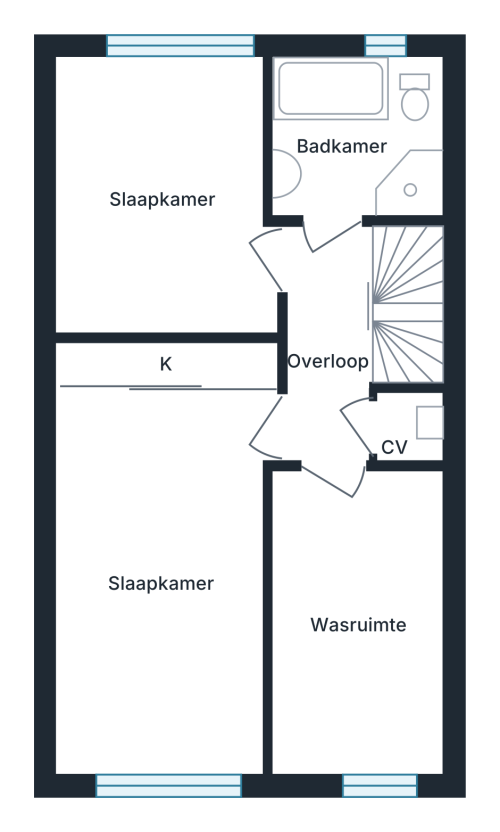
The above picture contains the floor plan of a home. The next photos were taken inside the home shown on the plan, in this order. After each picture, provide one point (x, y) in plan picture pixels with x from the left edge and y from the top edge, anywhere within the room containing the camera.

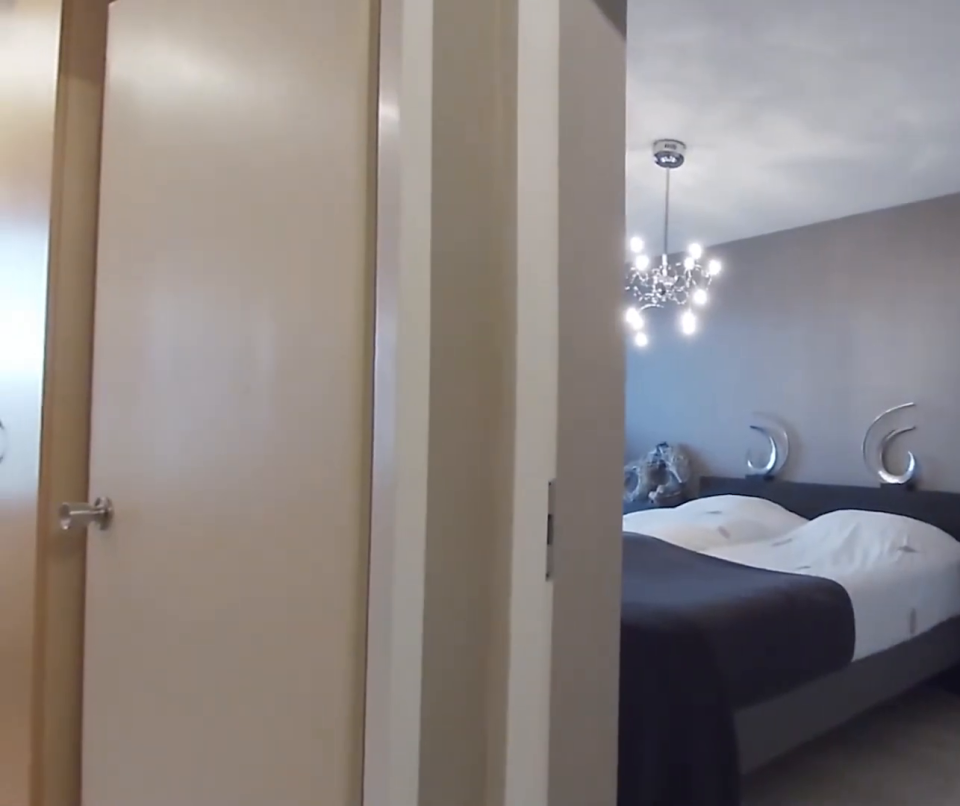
(328, 343)
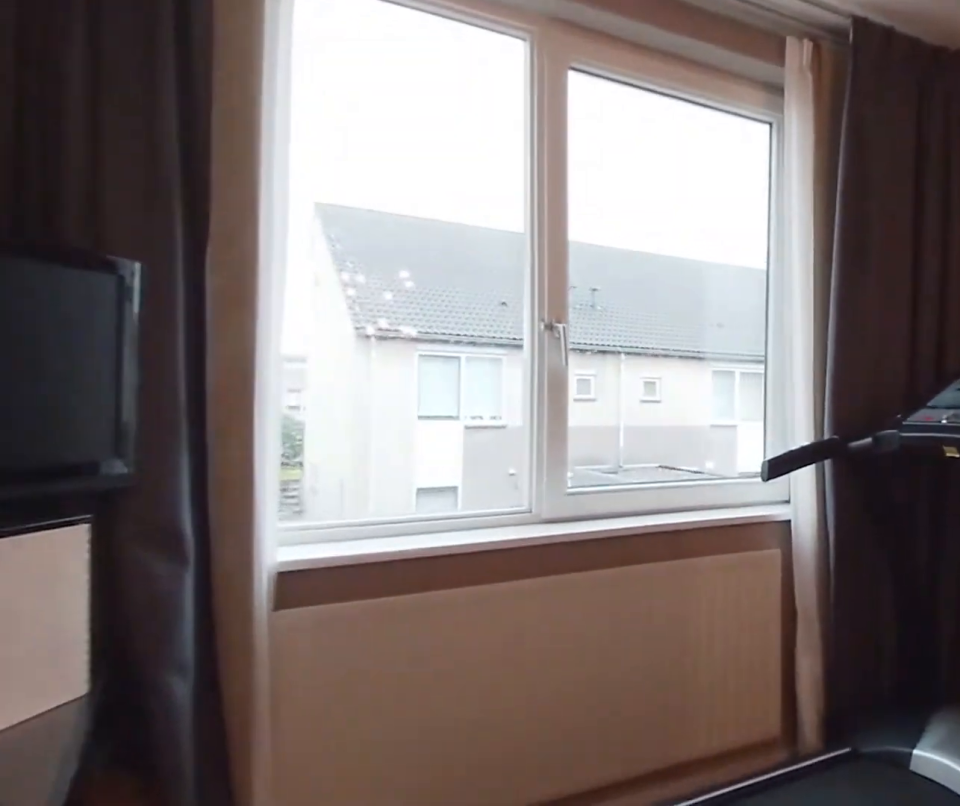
(162, 585)
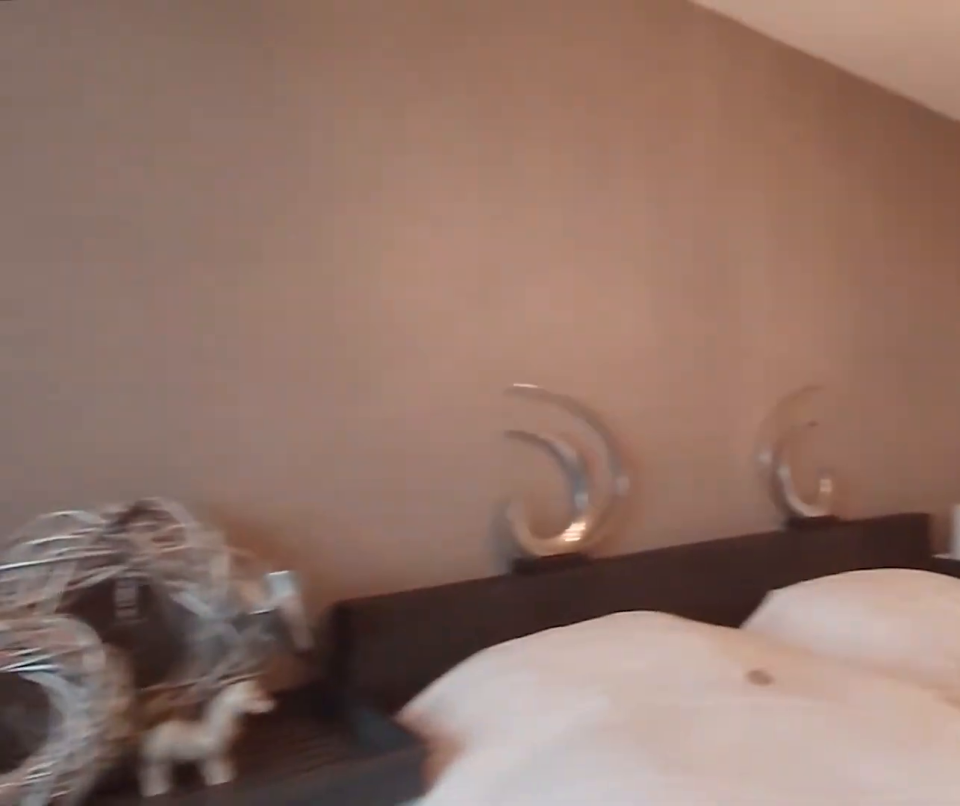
(162, 585)
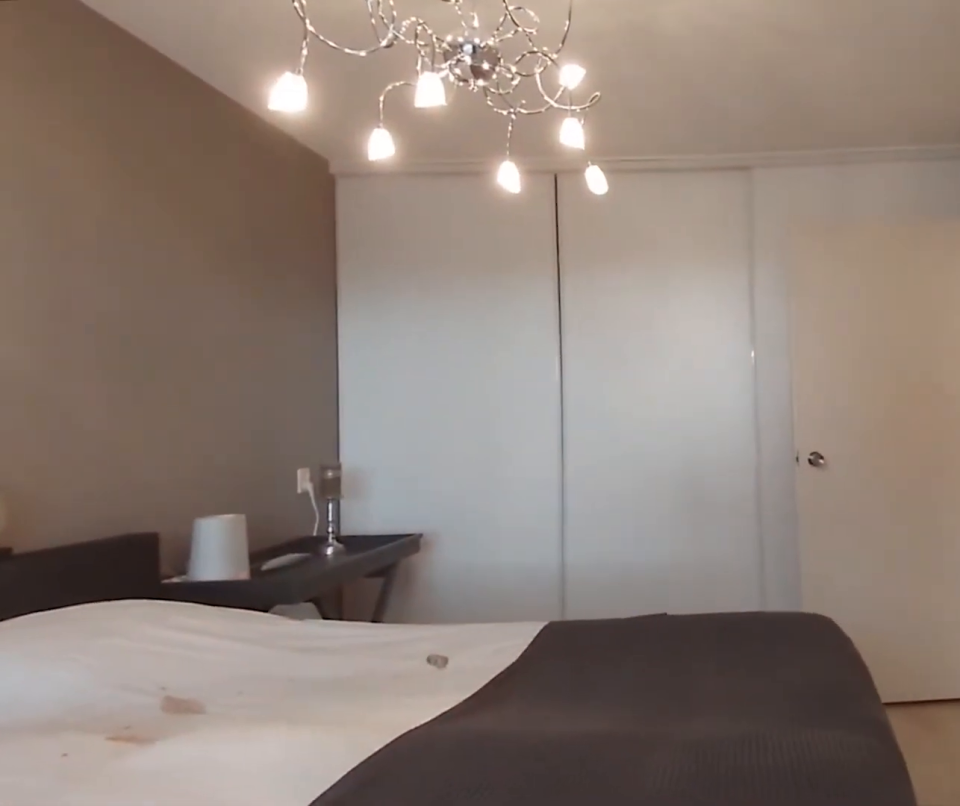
(162, 585)
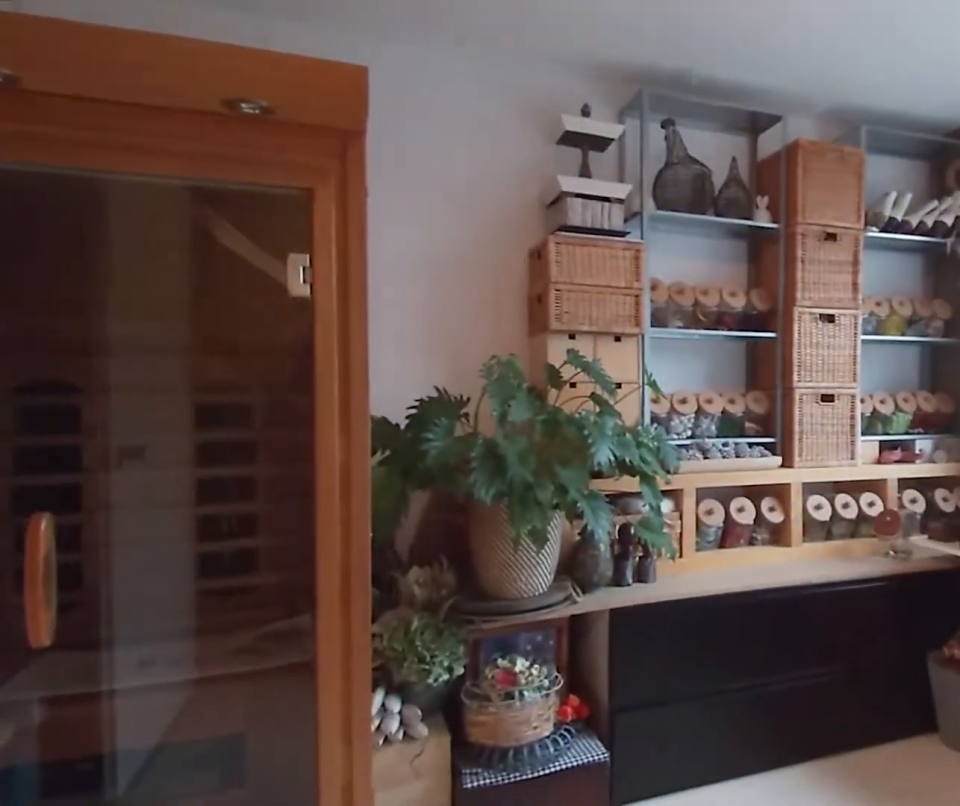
(162, 189)
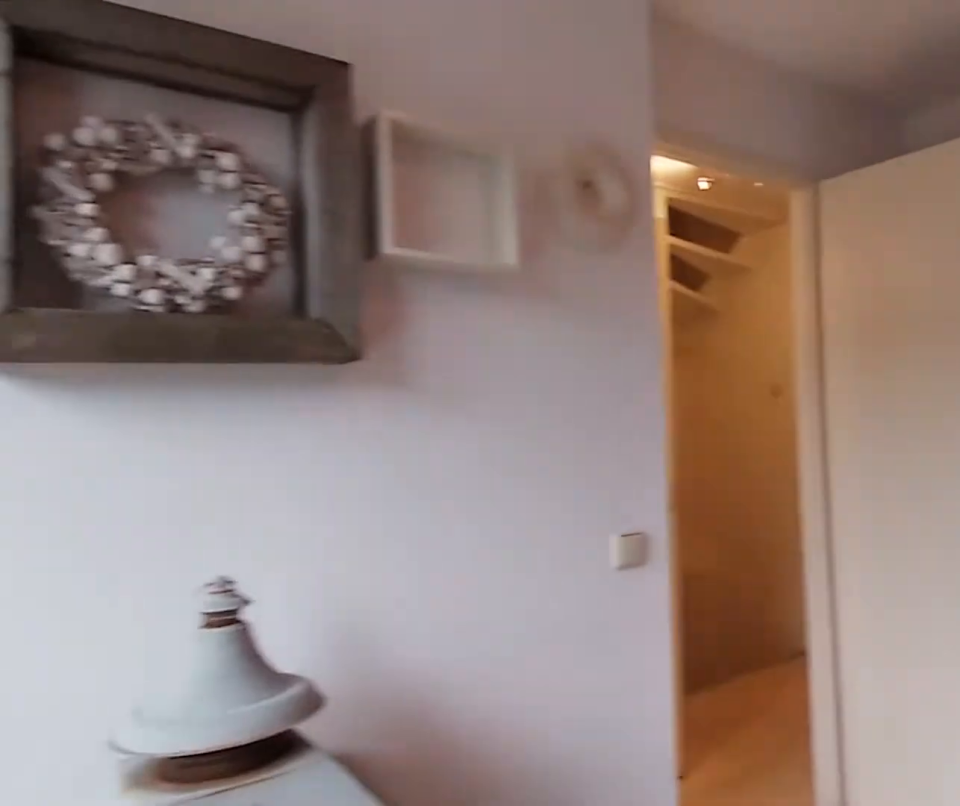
(162, 189)
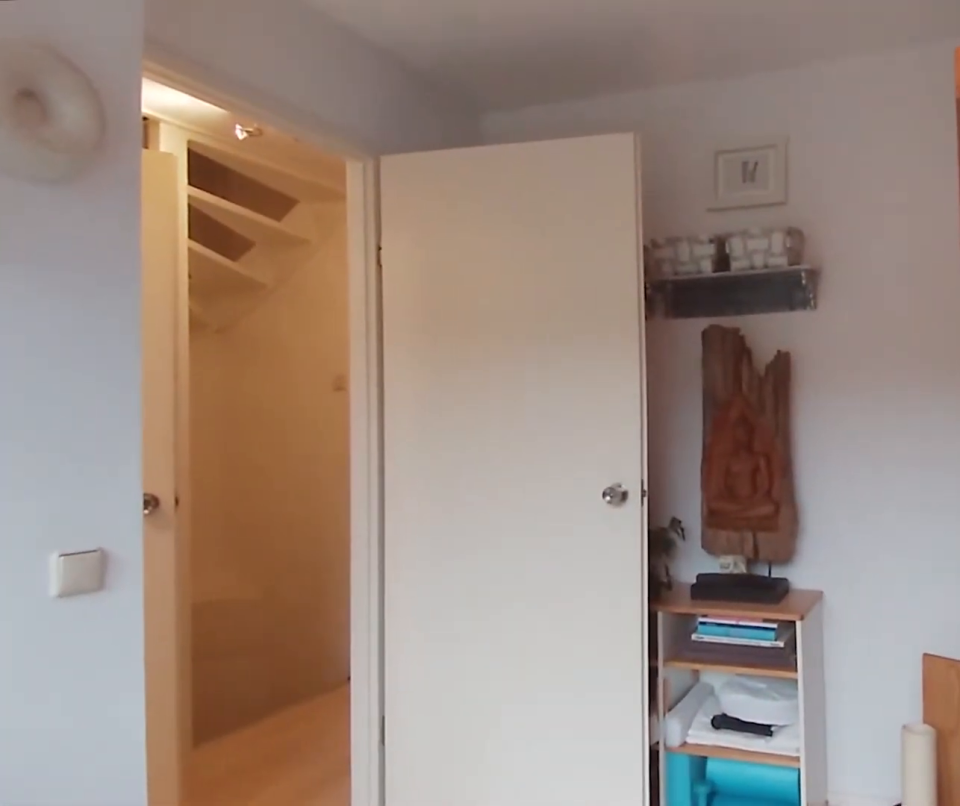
(162, 189)
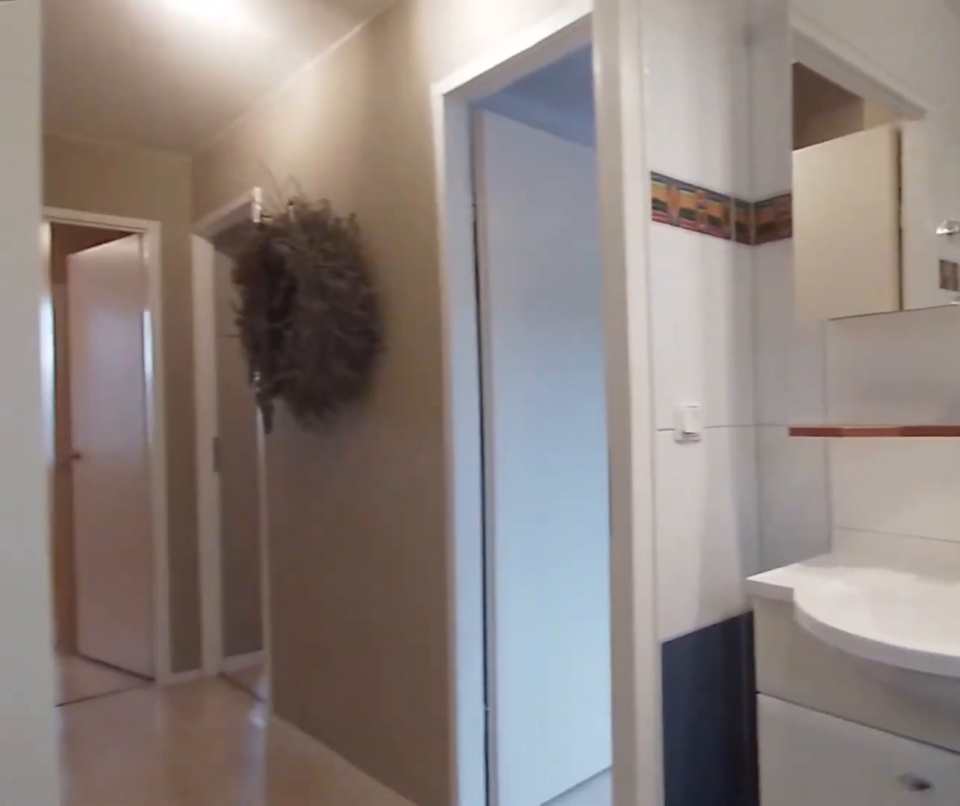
(358, 136)
